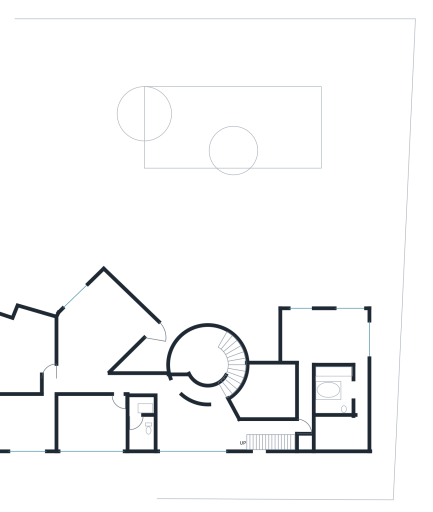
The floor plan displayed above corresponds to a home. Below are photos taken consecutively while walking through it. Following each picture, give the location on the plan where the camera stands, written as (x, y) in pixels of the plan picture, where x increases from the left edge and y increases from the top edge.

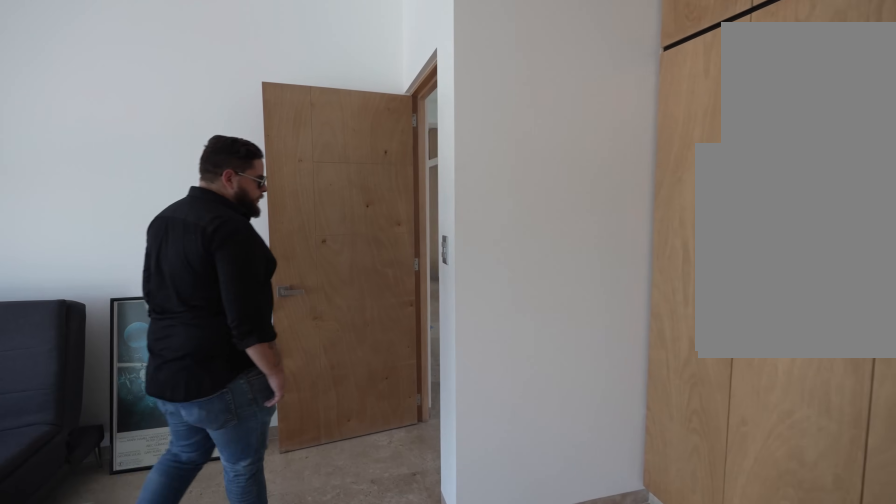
(18, 378)
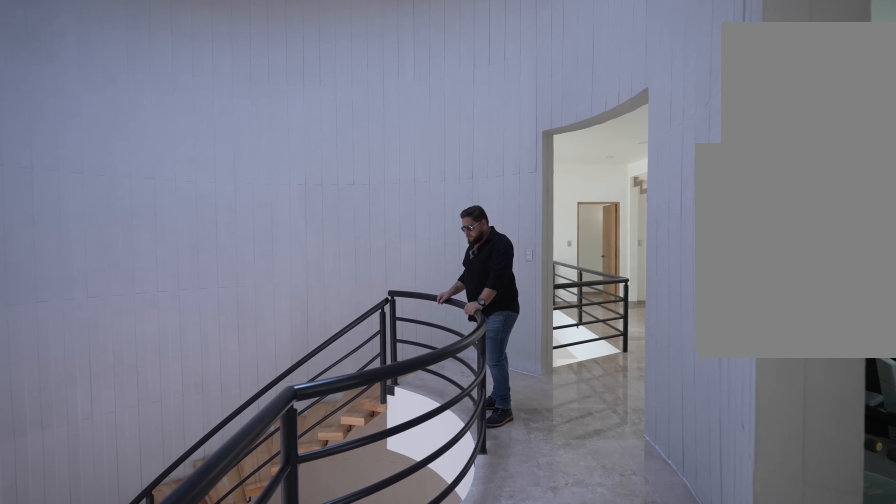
(181, 386)
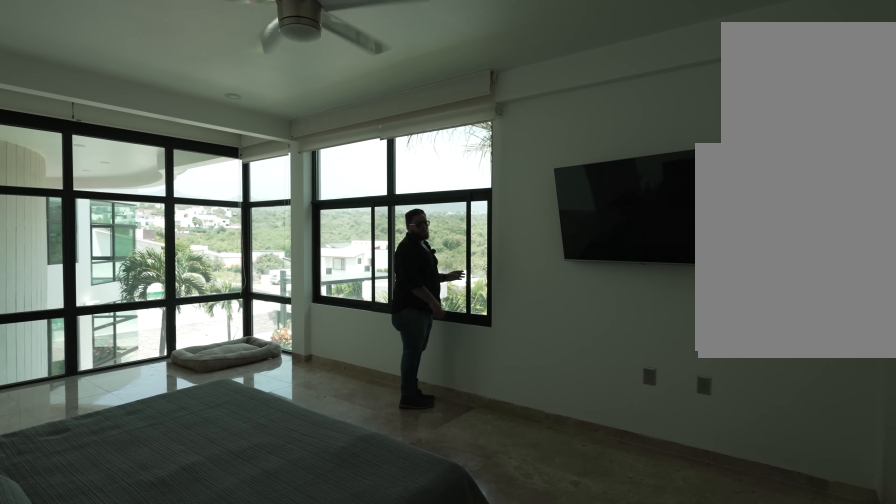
(360, 349)
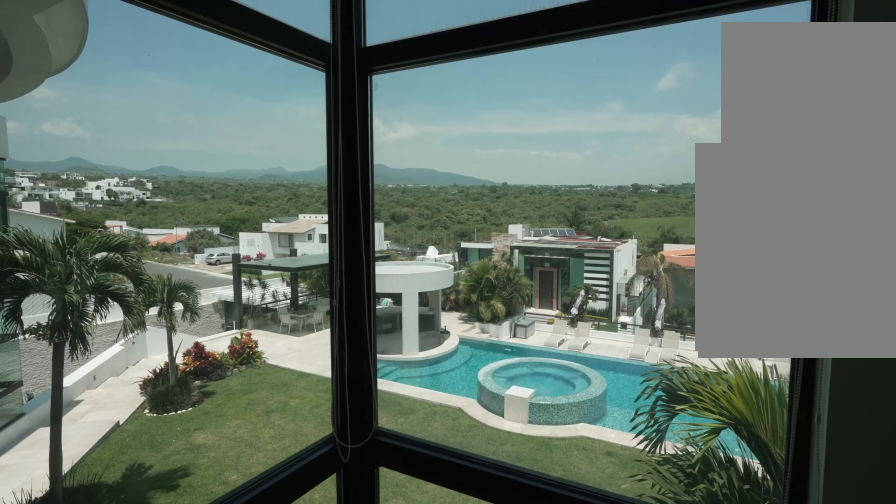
(317, 320)
